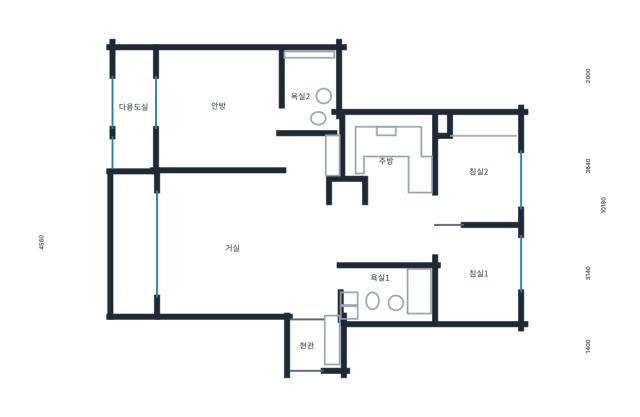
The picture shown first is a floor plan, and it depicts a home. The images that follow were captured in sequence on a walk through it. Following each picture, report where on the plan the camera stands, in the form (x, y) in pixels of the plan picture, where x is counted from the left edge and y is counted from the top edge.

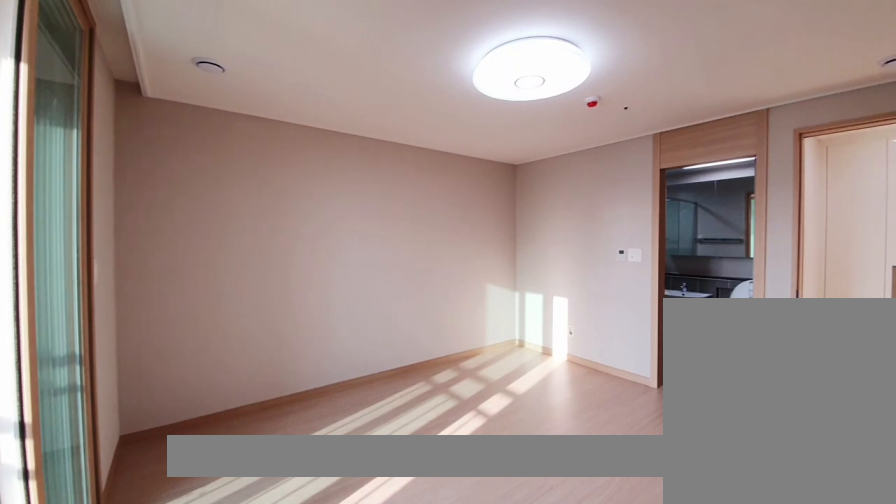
(210, 115)
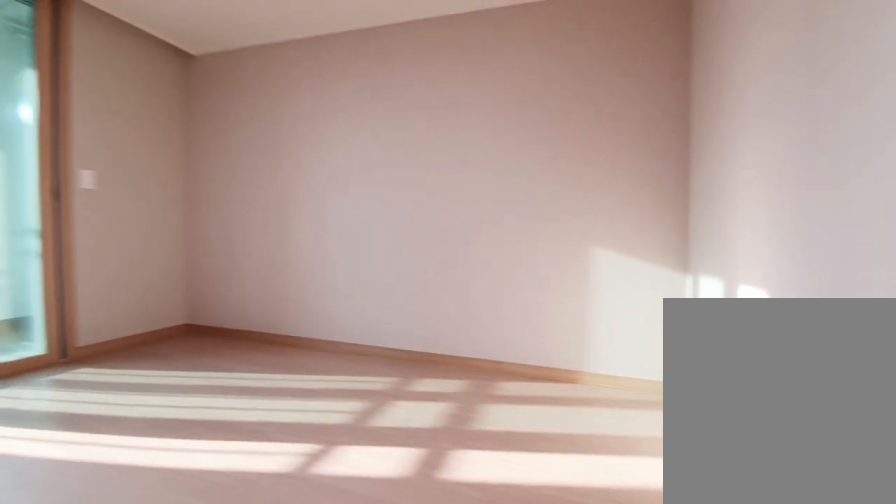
(230, 128)
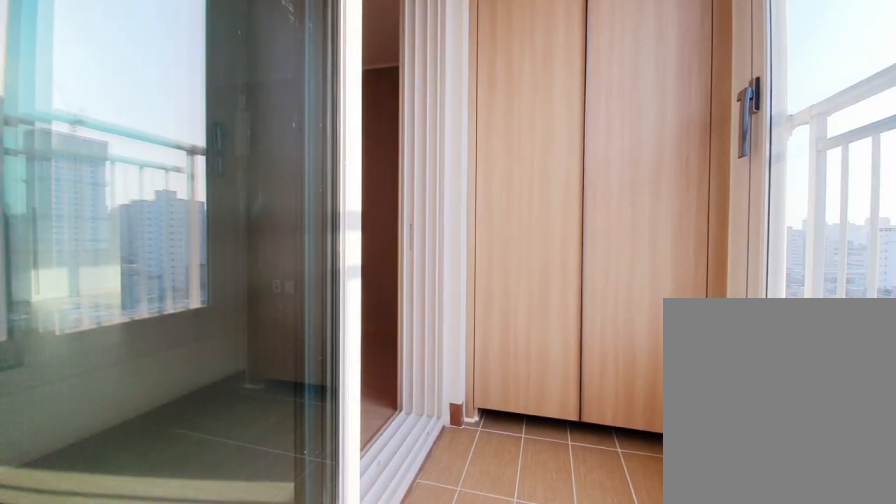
(150, 125)
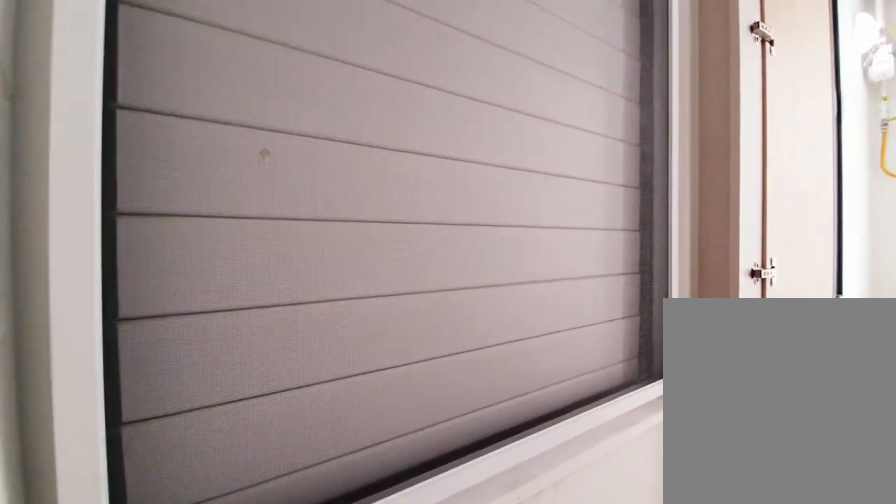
(150, 123)
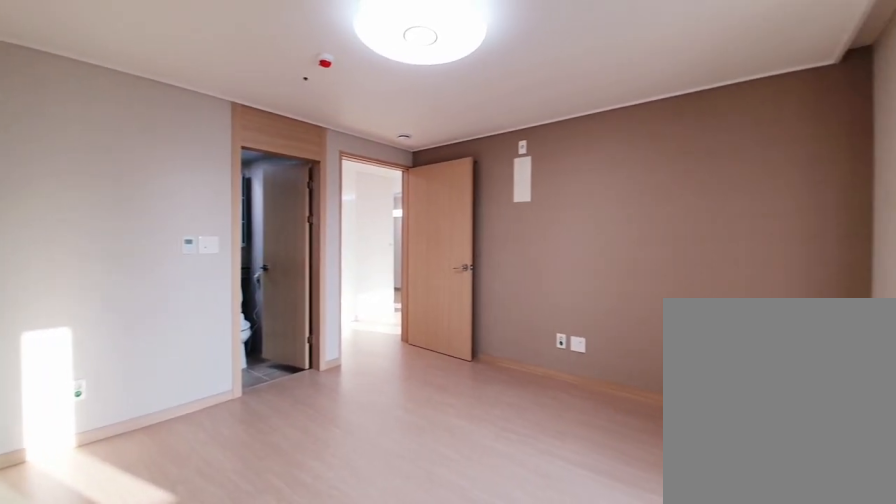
(209, 134)
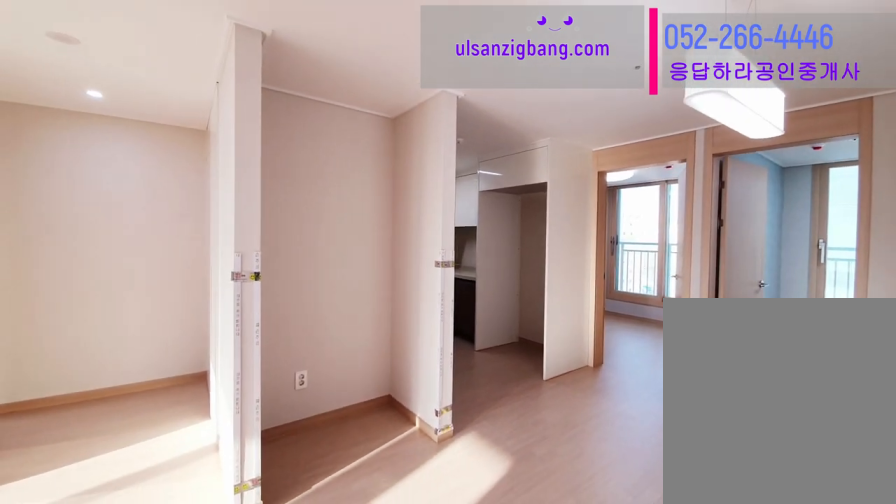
(312, 219)
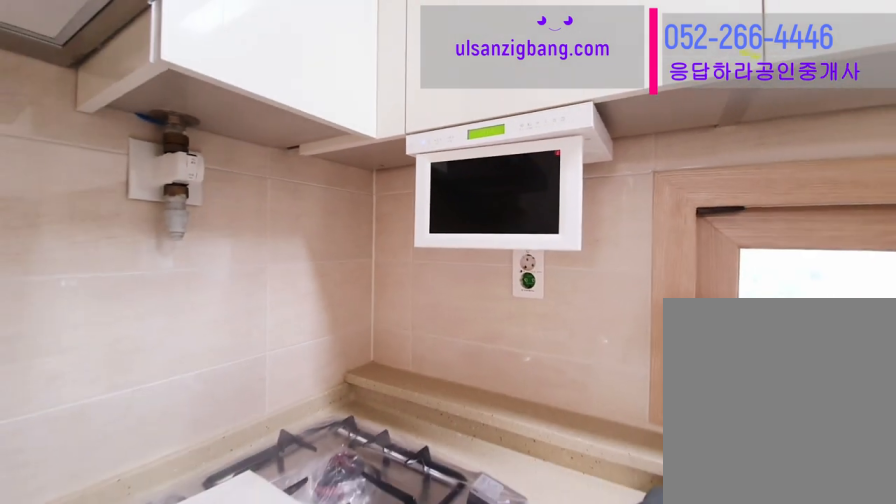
(390, 168)
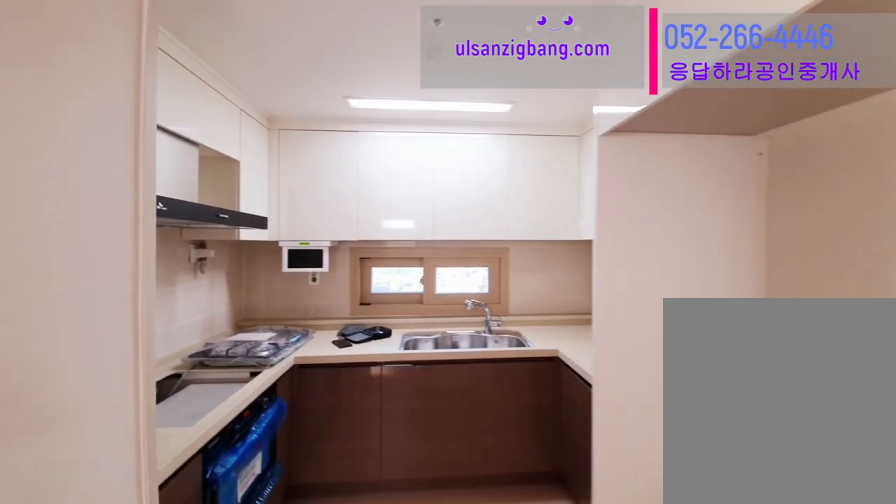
(390, 168)
